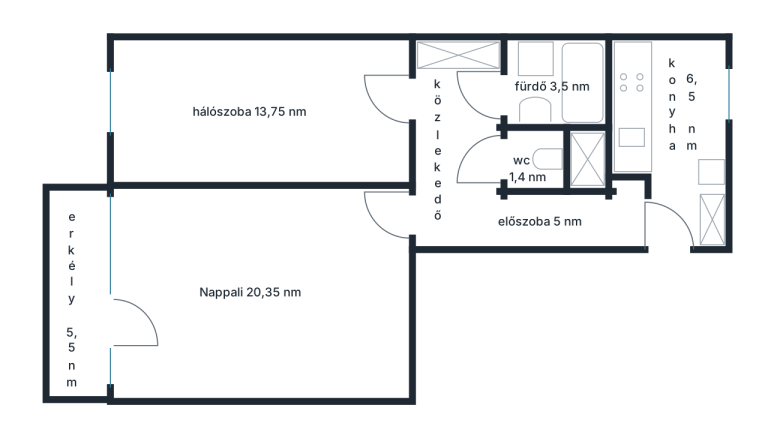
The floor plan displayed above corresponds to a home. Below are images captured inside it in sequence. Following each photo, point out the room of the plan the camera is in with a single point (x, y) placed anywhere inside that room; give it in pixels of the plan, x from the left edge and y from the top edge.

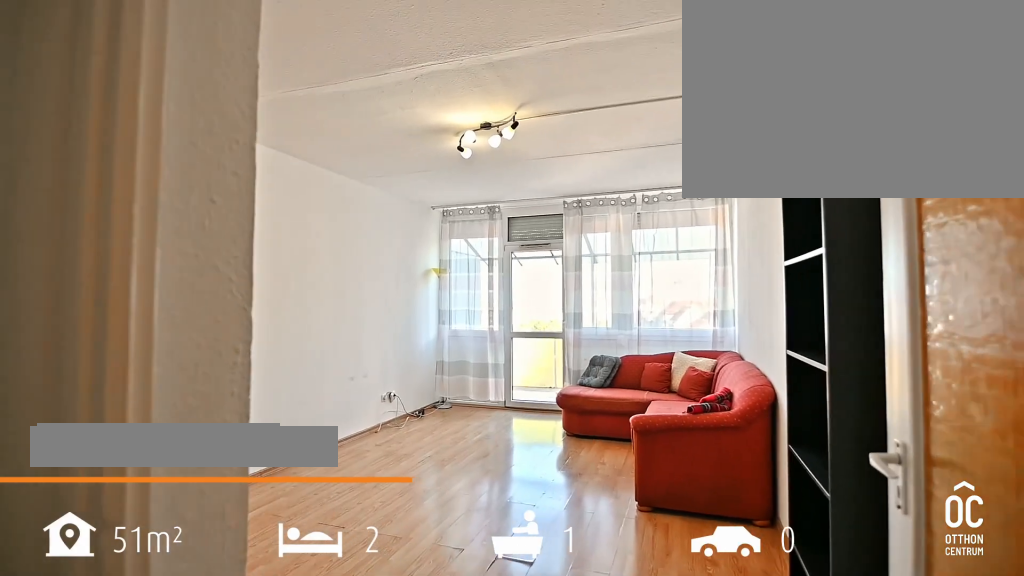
(256, 295)
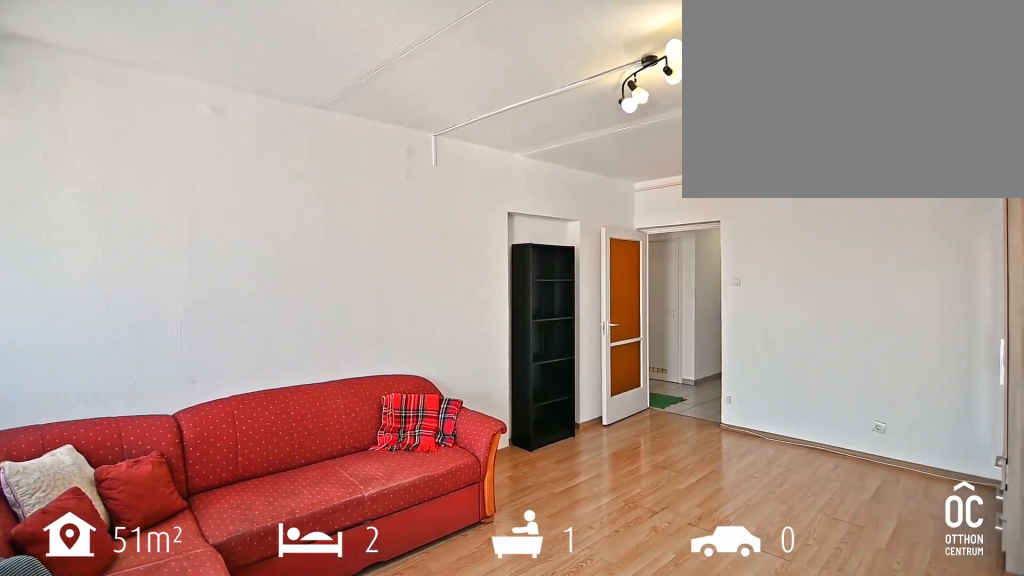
(256, 295)
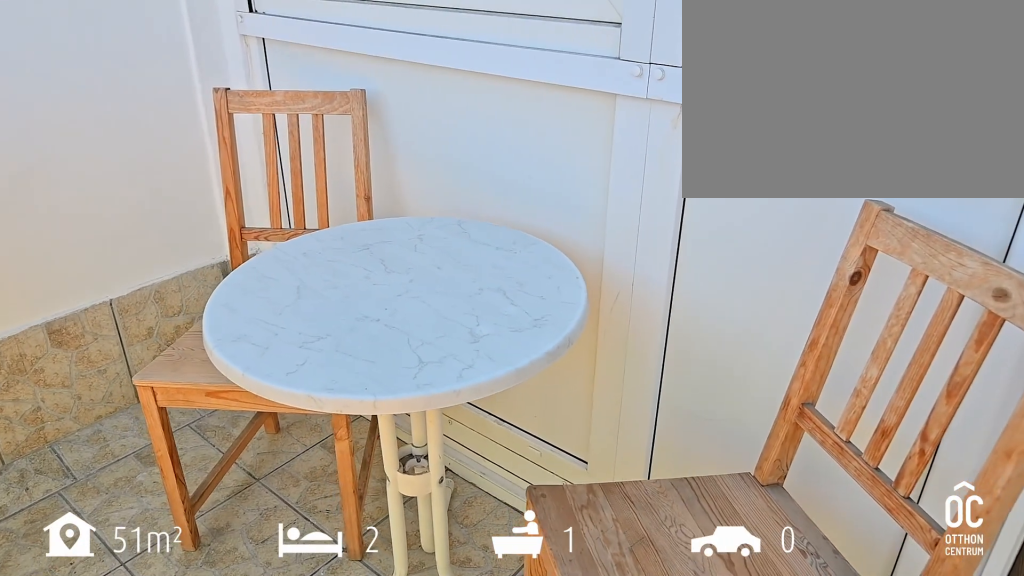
(76, 297)
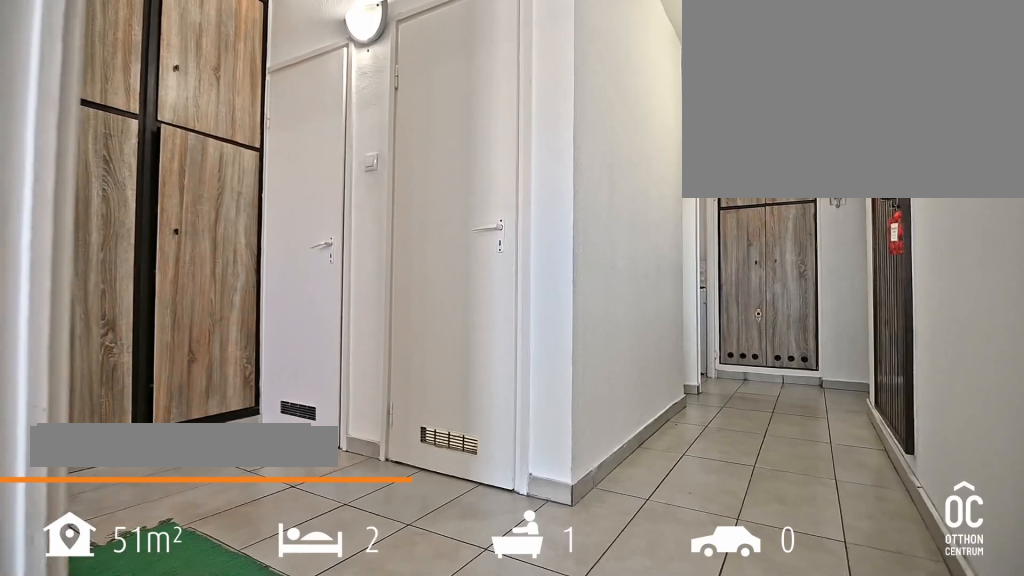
(454, 210)
